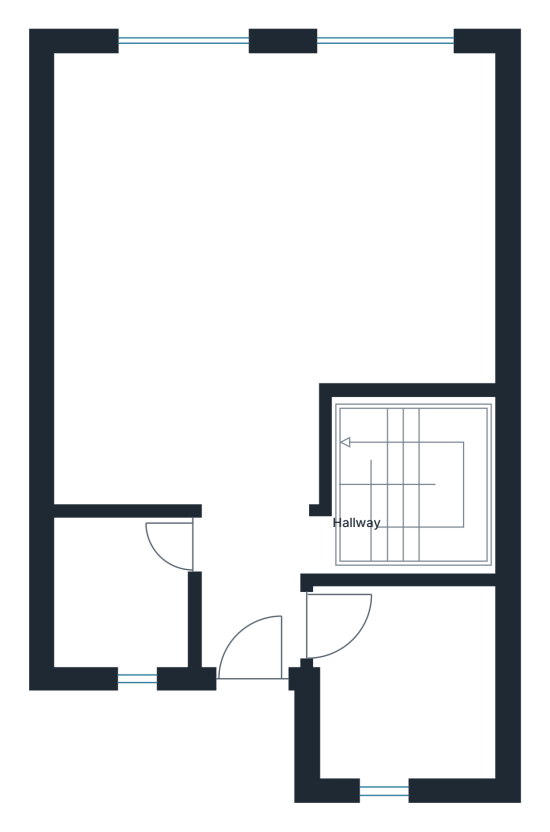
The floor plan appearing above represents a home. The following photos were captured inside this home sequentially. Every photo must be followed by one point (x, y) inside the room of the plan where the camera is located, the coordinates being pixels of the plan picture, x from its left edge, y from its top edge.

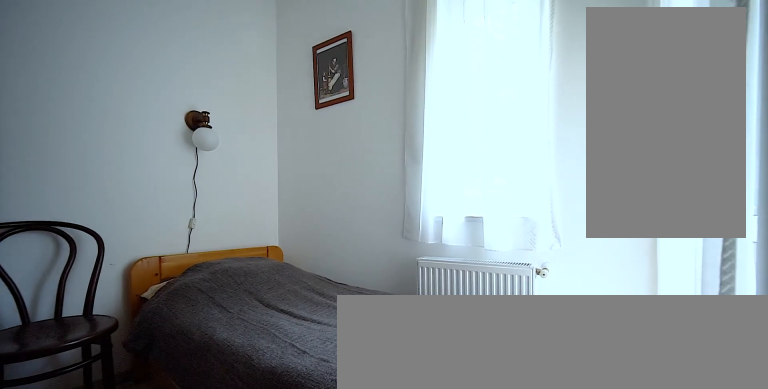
(410, 698)
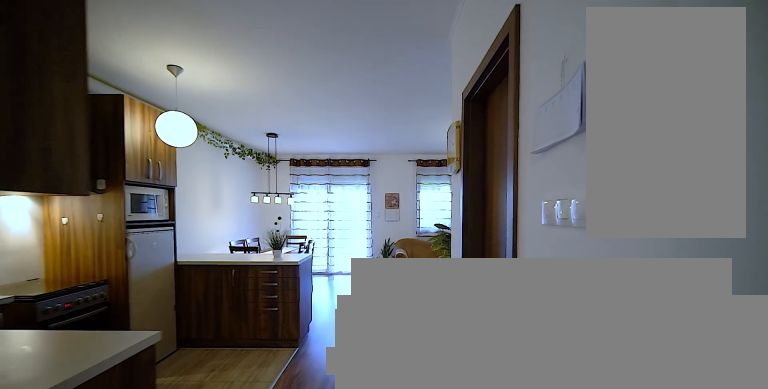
(278, 242)
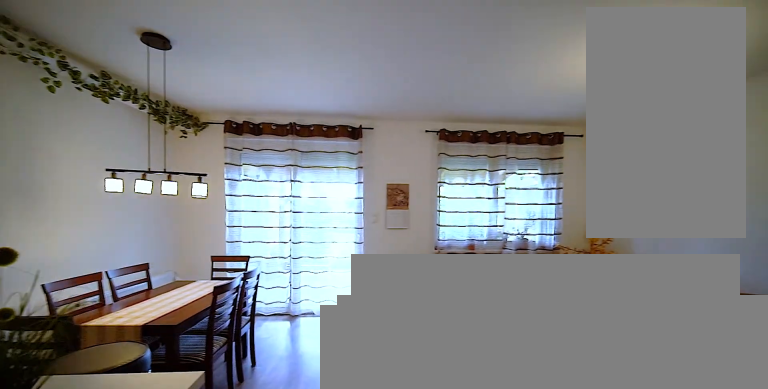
(278, 242)
